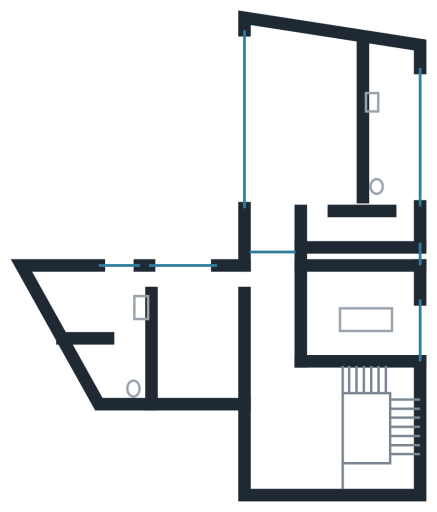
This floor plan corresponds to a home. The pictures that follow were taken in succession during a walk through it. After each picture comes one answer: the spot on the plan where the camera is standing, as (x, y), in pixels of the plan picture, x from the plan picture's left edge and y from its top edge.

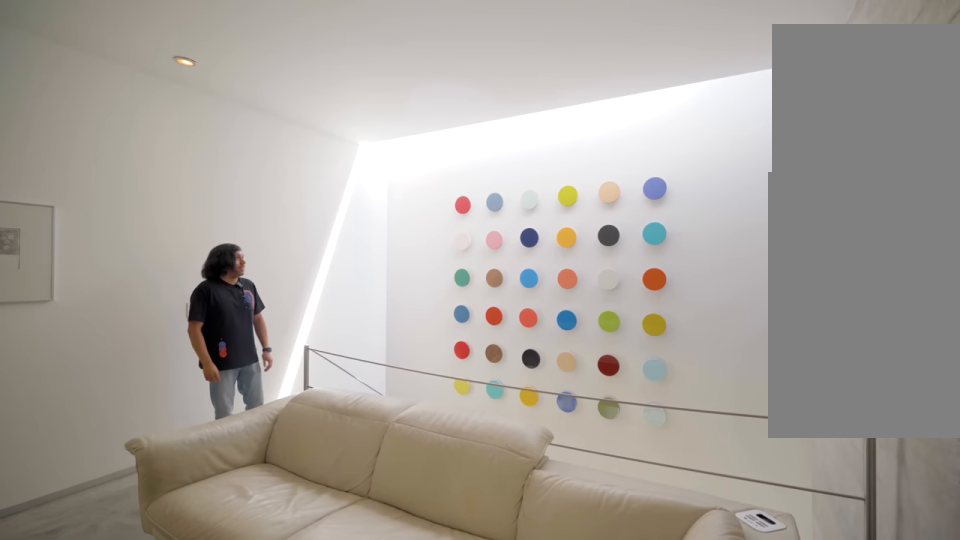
(284, 432)
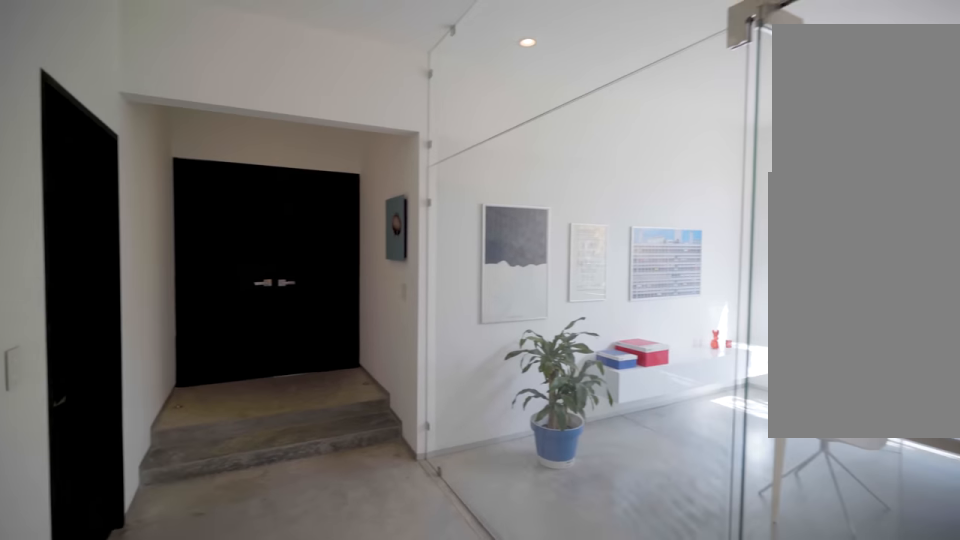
(284, 433)
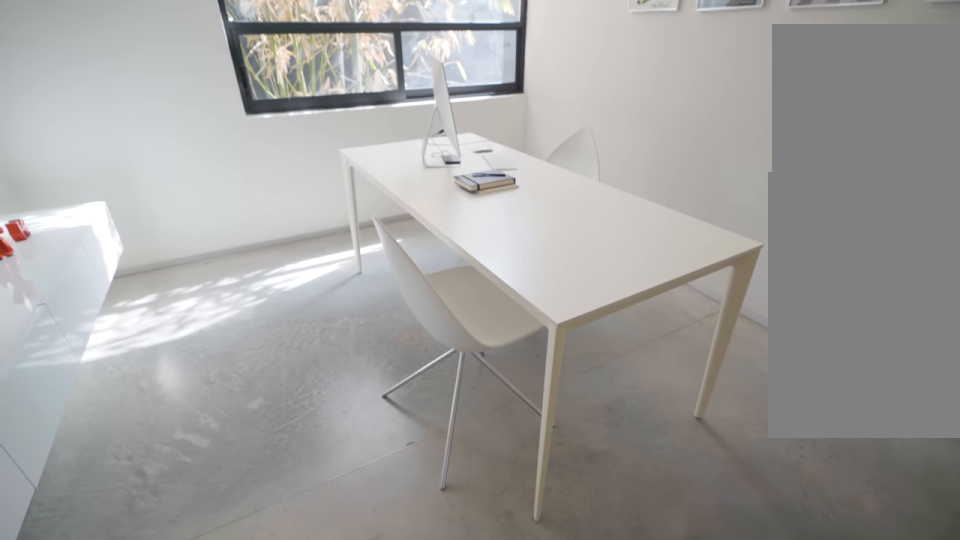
(323, 291)
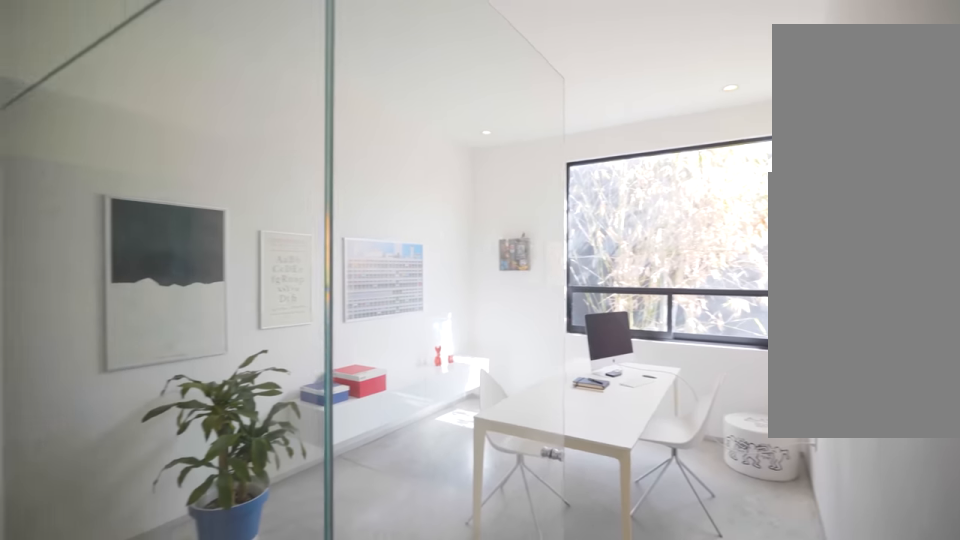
(329, 338)
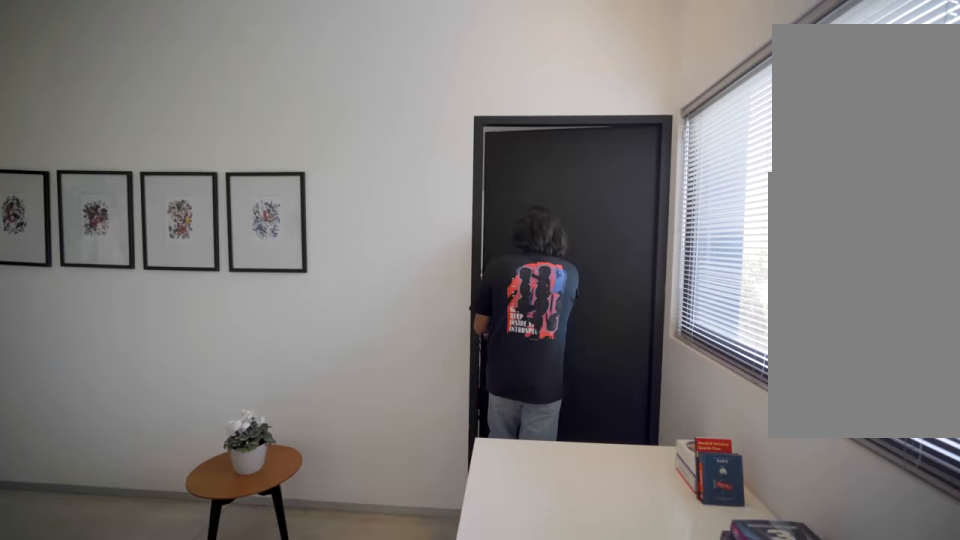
(203, 312)
